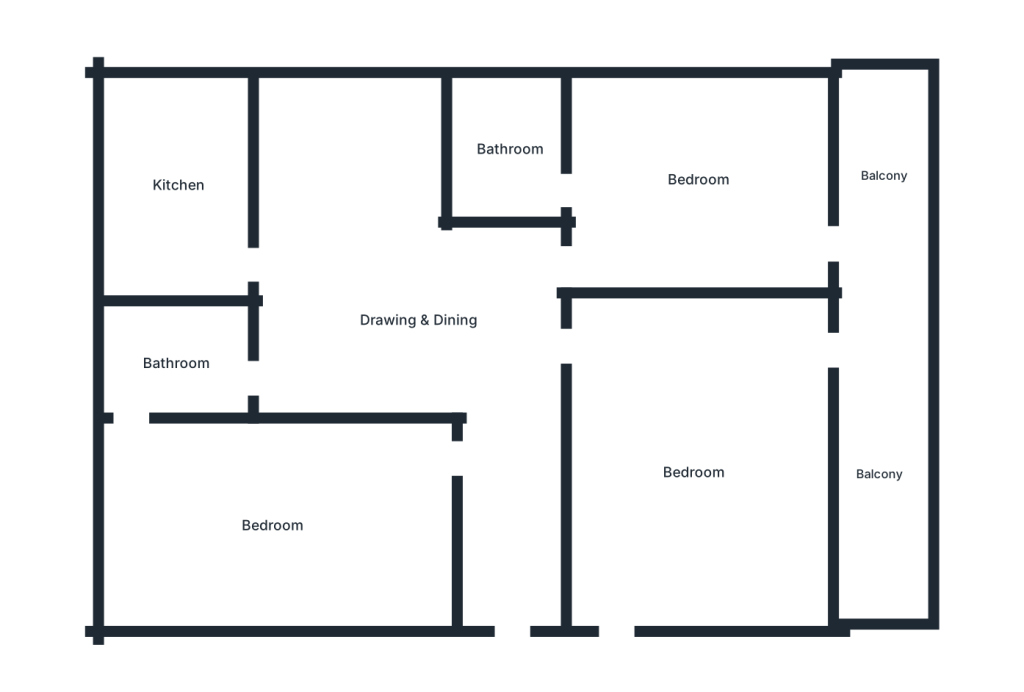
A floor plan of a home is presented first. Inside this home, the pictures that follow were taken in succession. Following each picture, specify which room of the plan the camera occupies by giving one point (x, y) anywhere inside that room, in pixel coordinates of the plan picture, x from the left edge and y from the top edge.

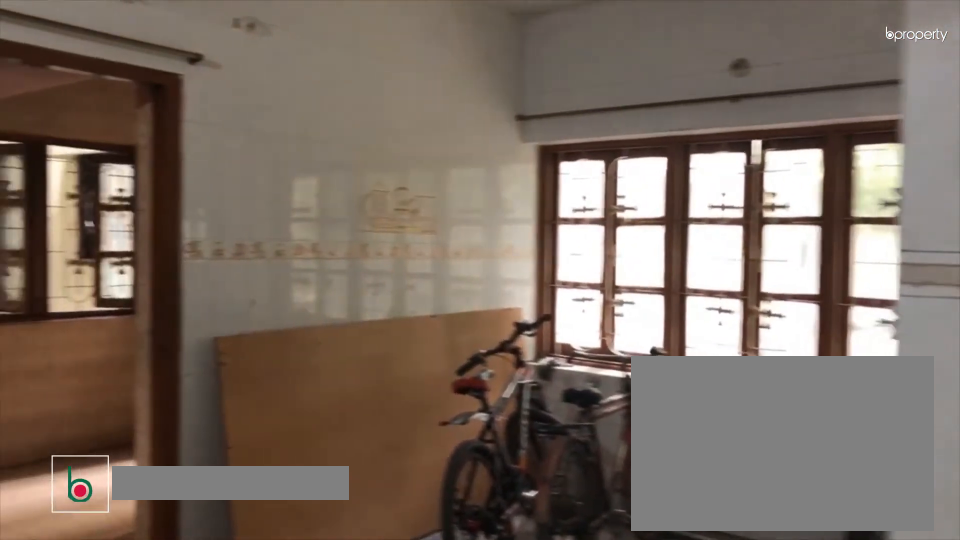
(418, 325)
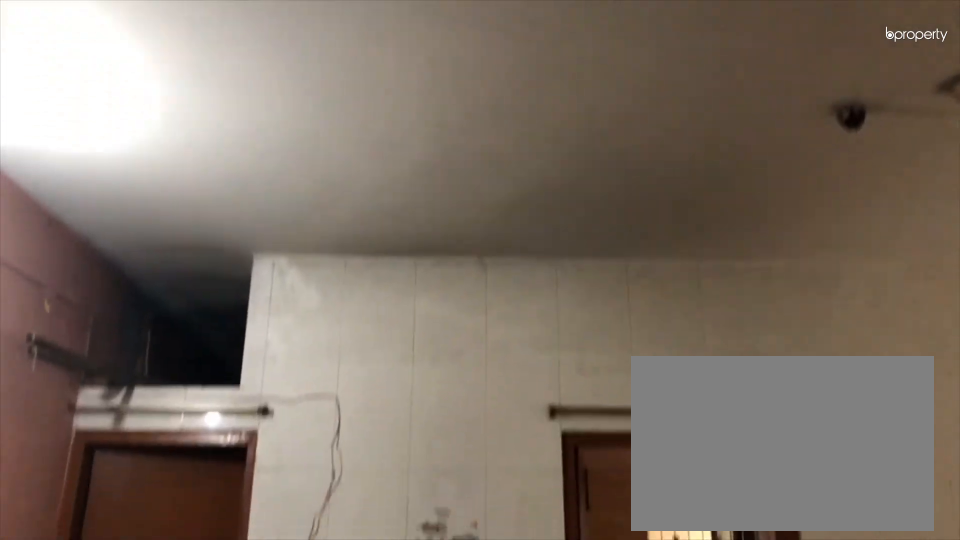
(418, 325)
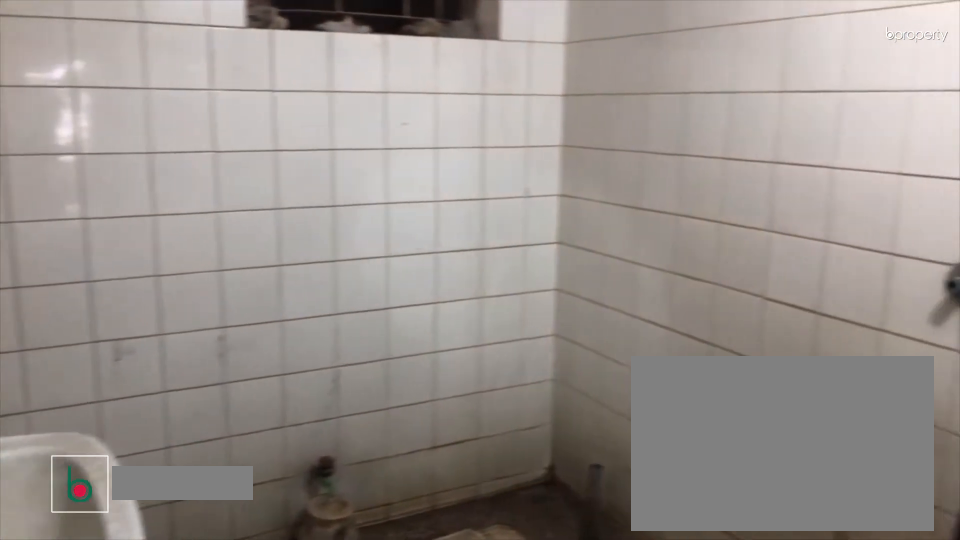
(176, 365)
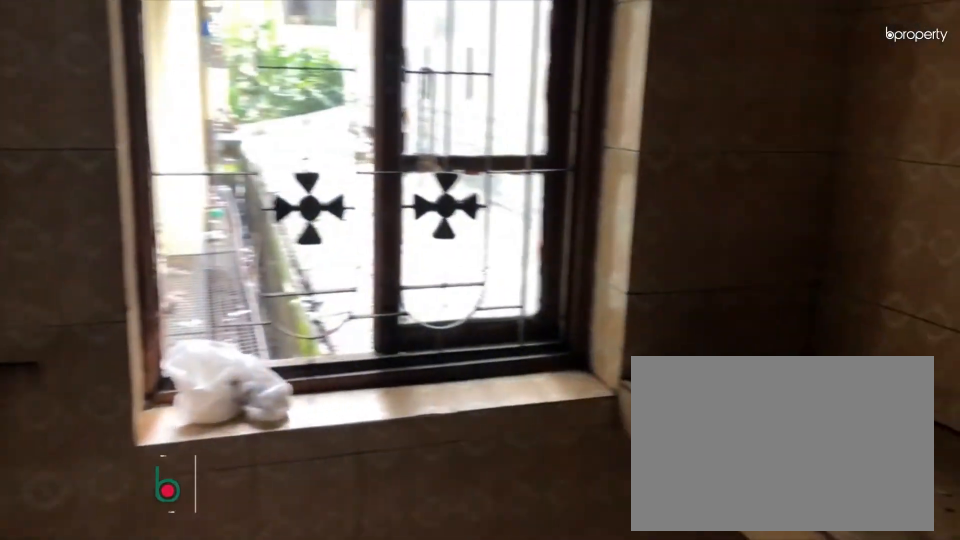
(180, 184)
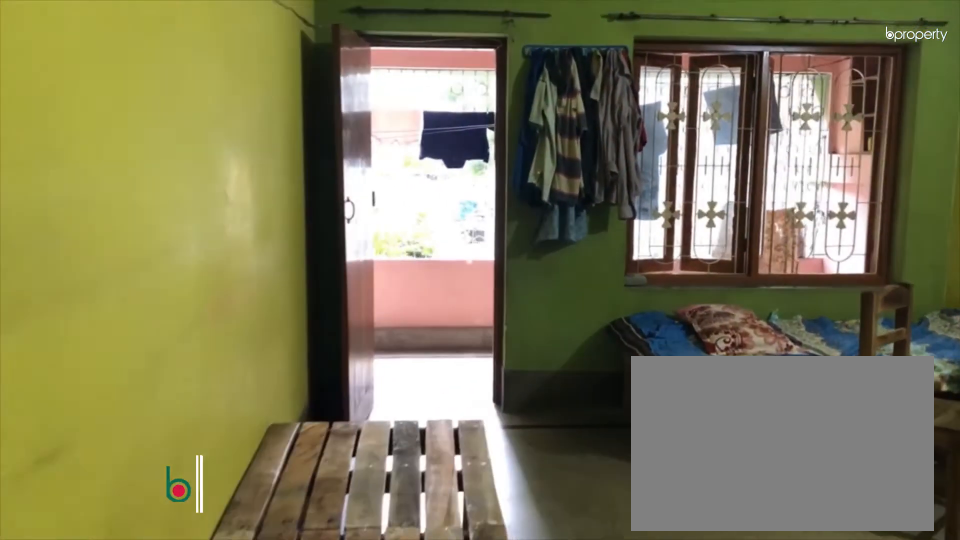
(697, 471)
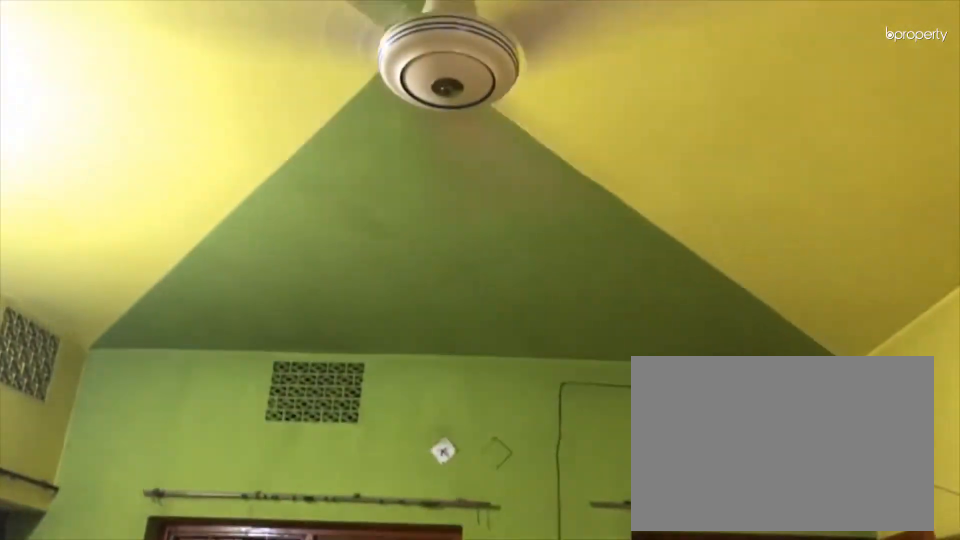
(695, 471)
